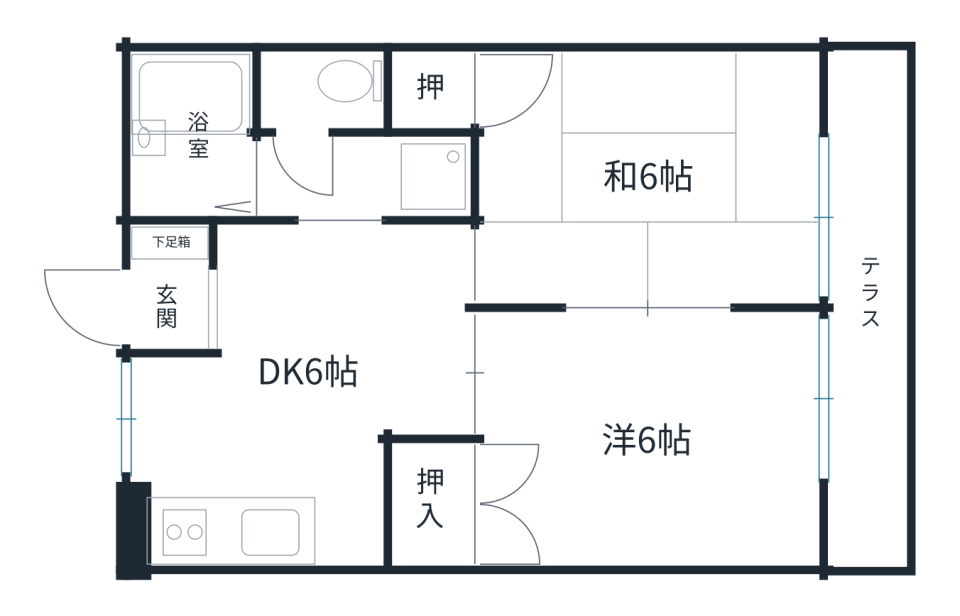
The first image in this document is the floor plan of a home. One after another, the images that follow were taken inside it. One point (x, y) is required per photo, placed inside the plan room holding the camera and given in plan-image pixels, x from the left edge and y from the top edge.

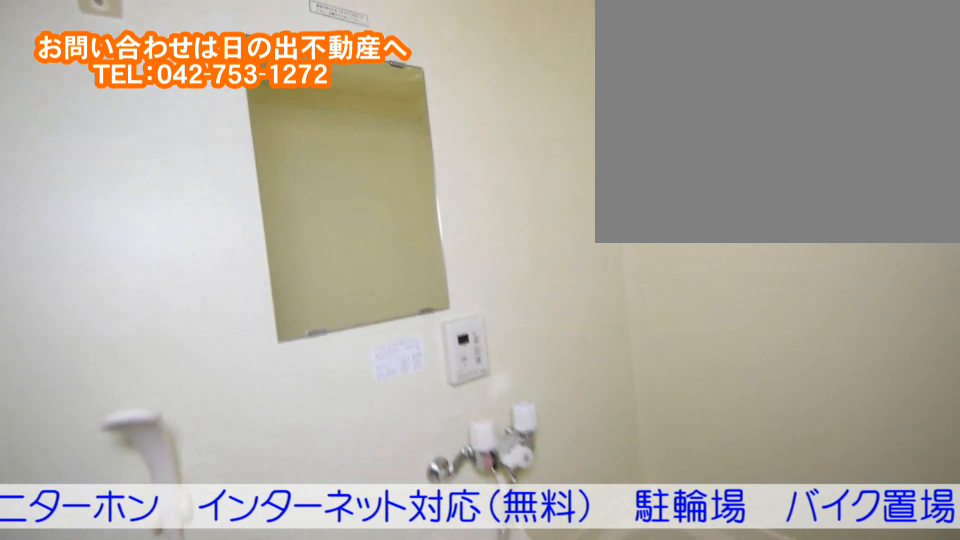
(194, 157)
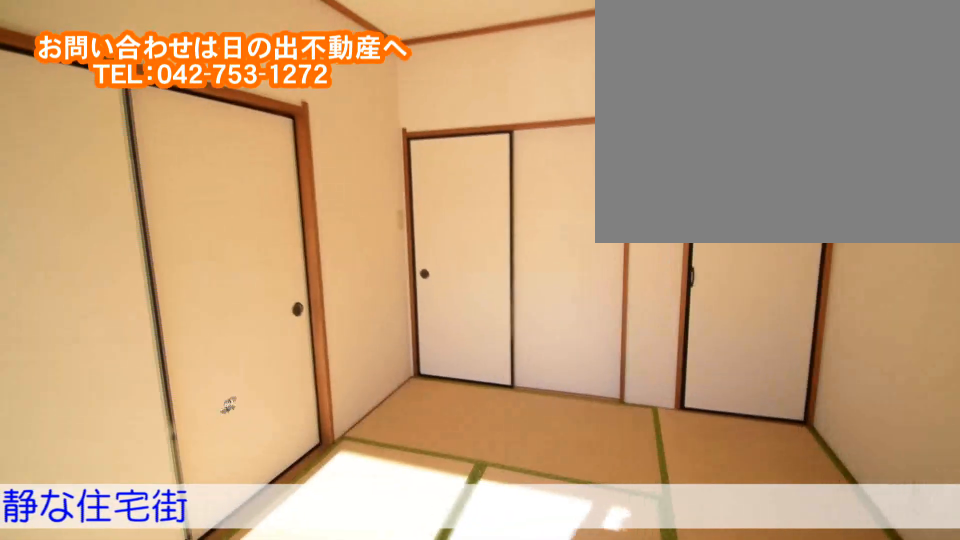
(731, 175)
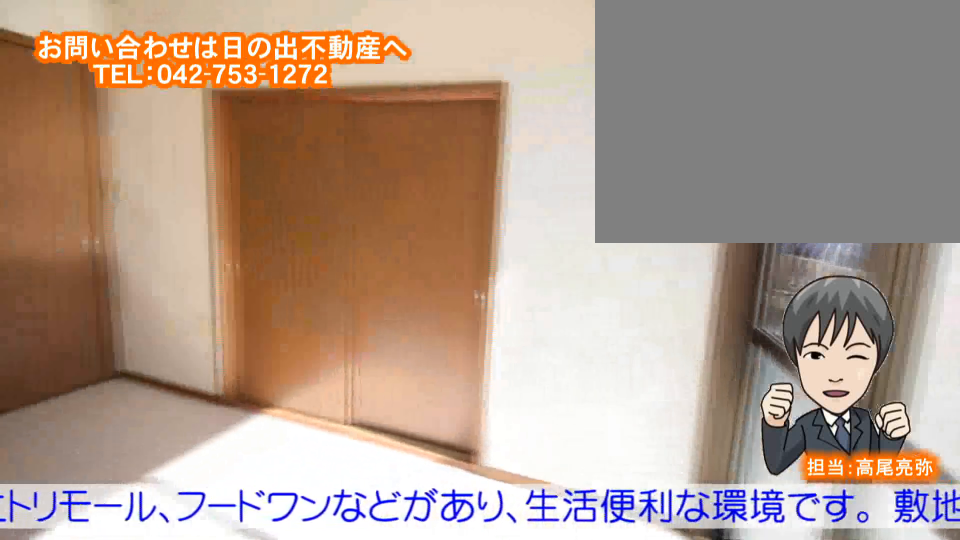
(739, 428)
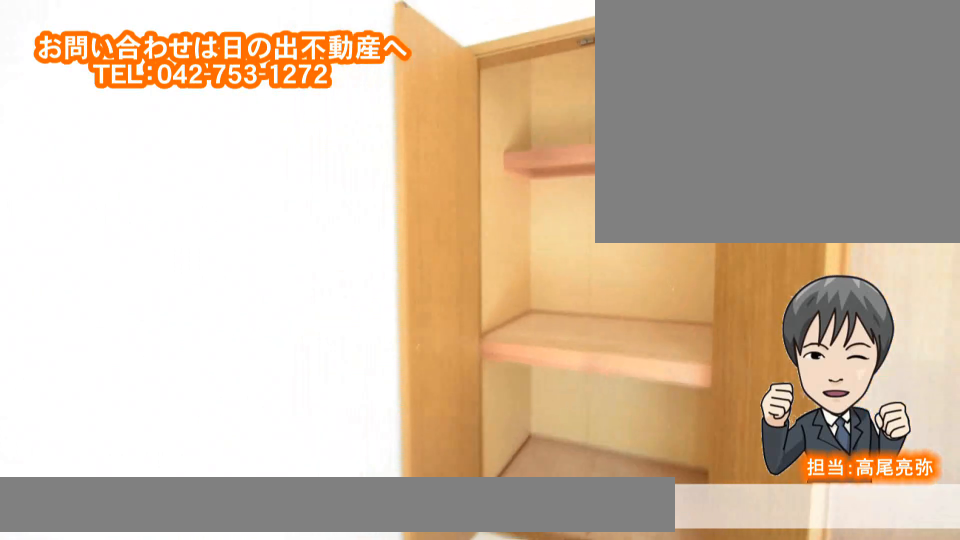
(739, 430)
